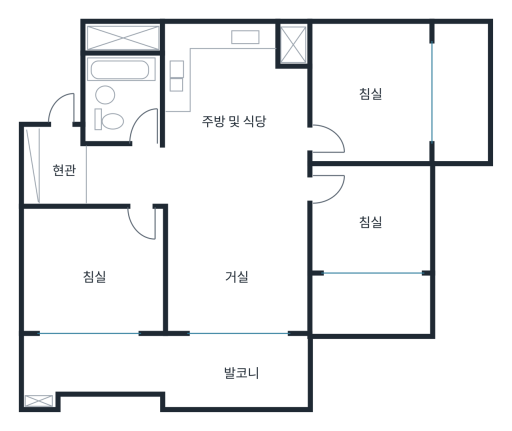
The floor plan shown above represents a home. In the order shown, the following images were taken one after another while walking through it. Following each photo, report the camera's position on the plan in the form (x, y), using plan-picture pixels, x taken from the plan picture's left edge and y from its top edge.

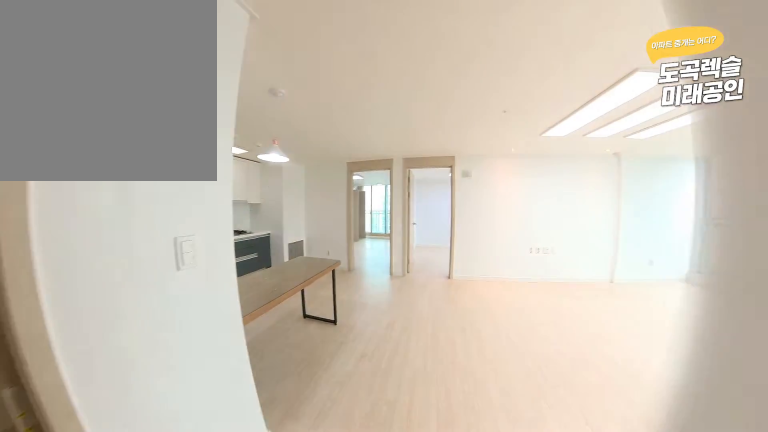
(148, 178)
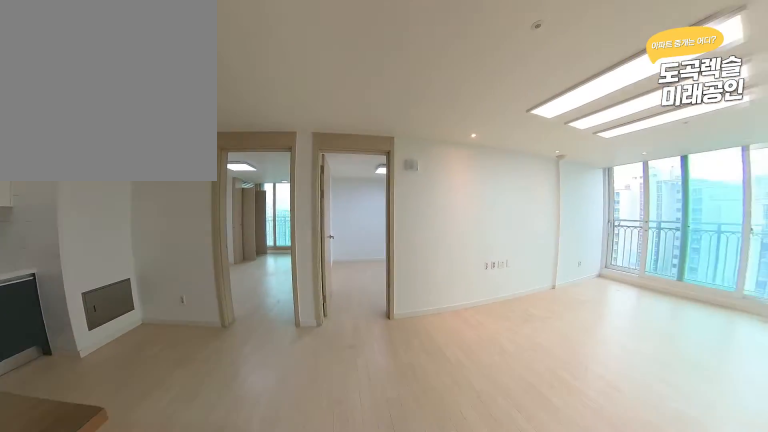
(199, 178)
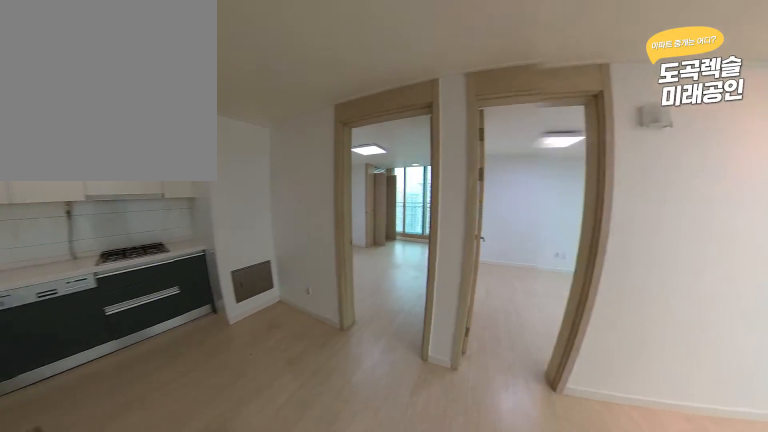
(222, 184)
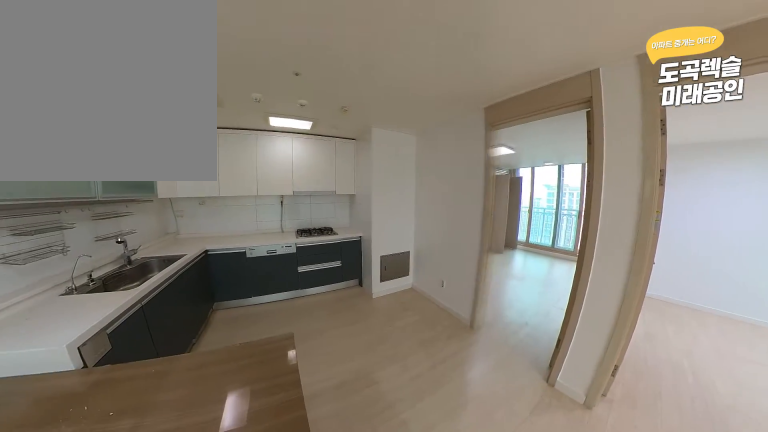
(222, 184)
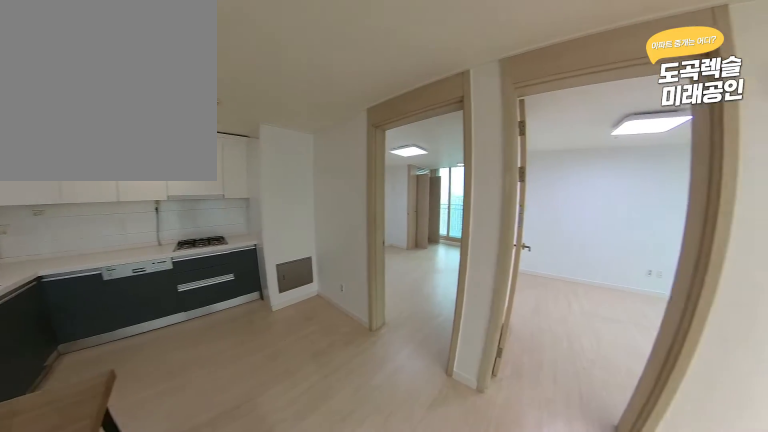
(222, 184)
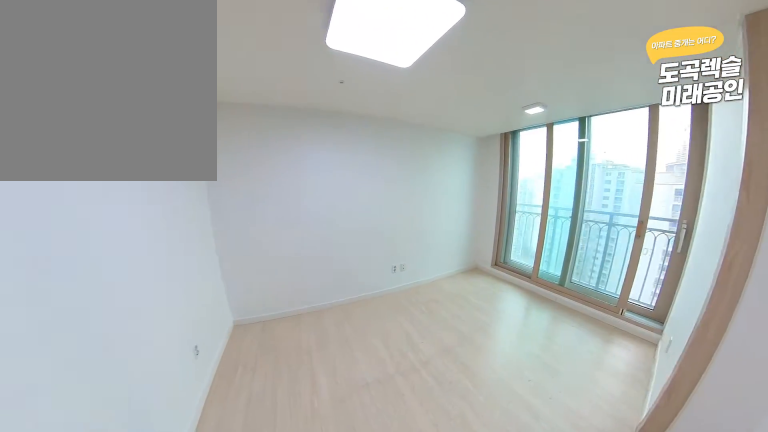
(282, 197)
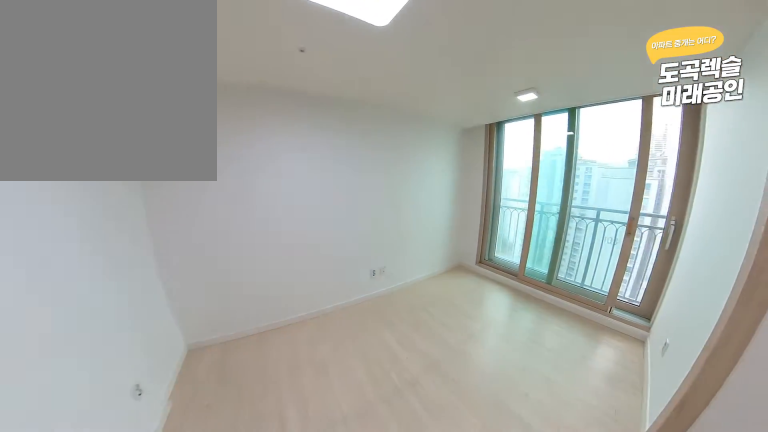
(295, 199)
